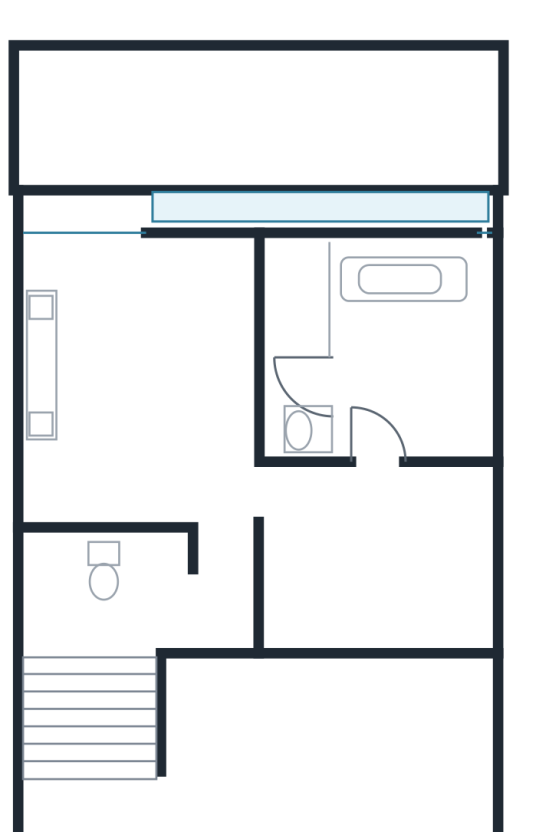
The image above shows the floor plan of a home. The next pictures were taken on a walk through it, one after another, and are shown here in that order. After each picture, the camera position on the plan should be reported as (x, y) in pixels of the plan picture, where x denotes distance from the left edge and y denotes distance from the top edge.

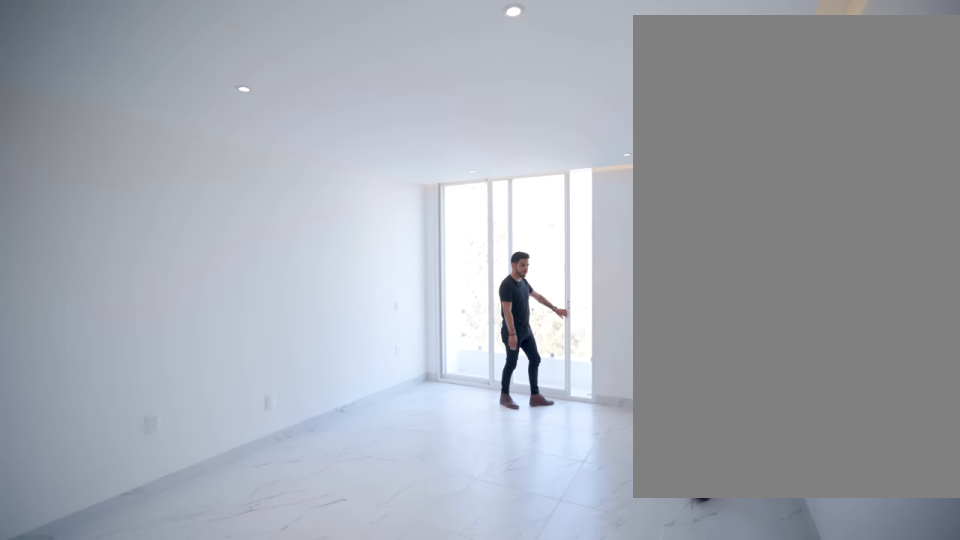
(233, 612)
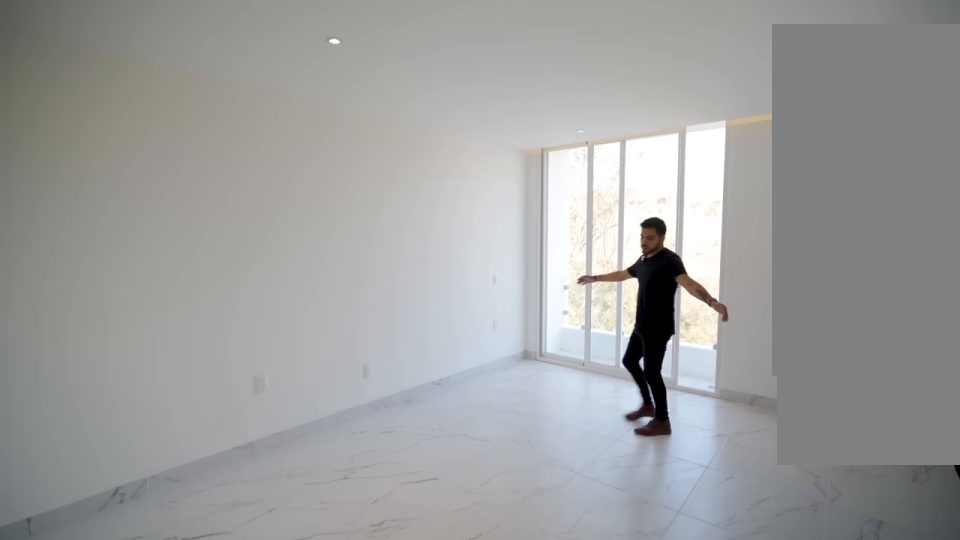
(220, 501)
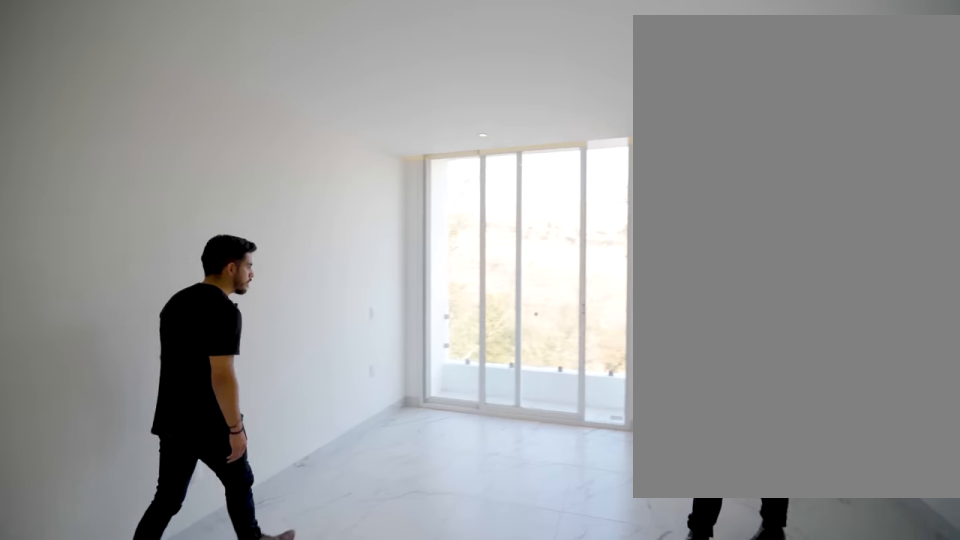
(221, 501)
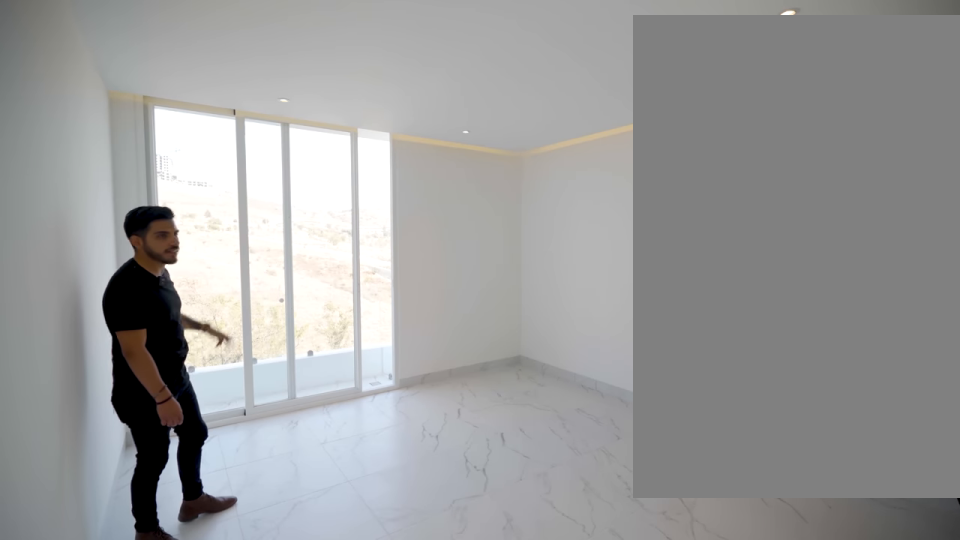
(84, 496)
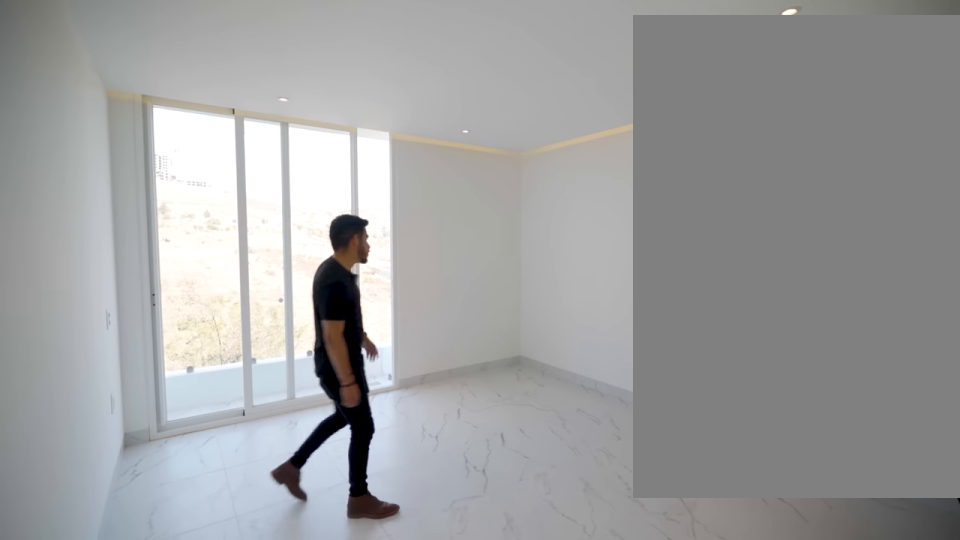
(84, 496)
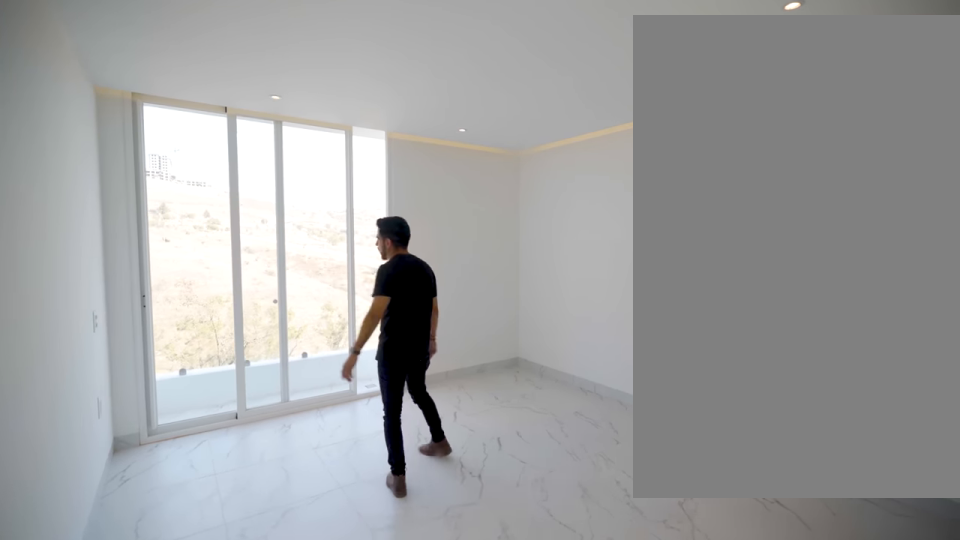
(84, 496)
